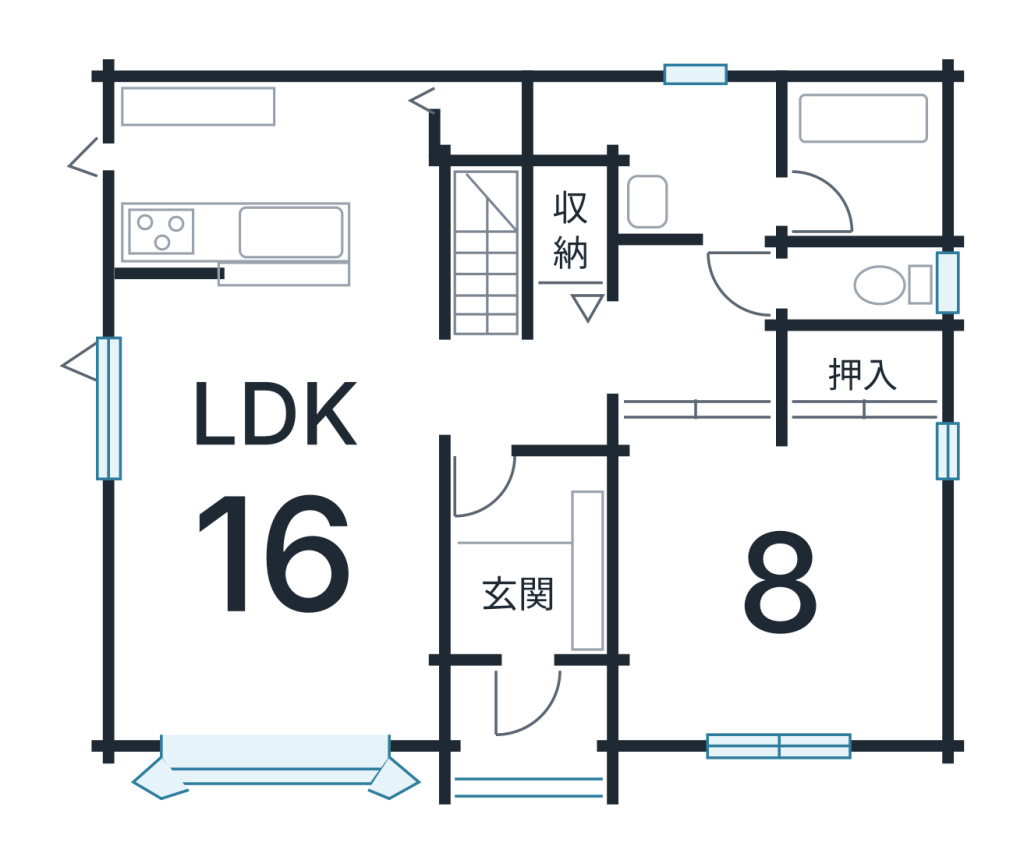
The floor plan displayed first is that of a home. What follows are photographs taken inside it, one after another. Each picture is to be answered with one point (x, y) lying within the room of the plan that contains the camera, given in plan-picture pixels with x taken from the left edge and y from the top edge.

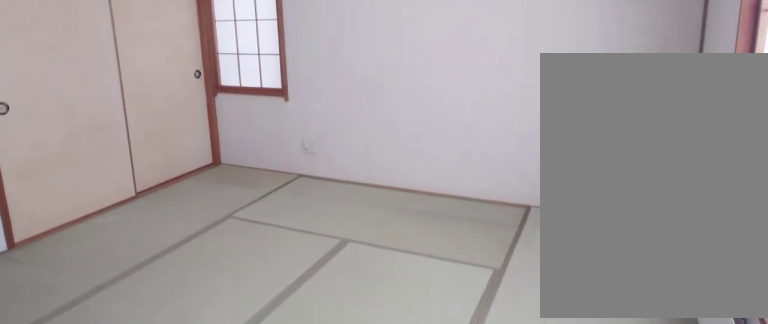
(778, 588)
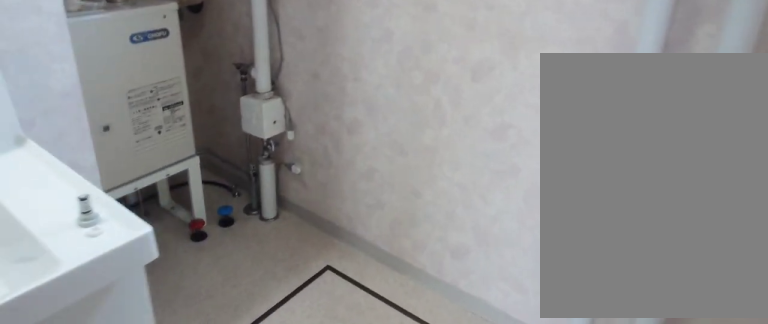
(684, 170)
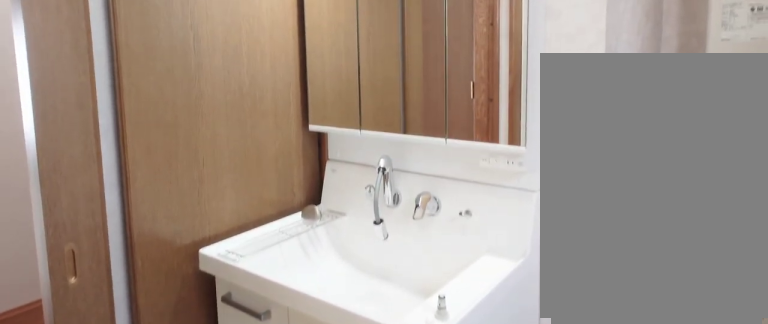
(684, 170)
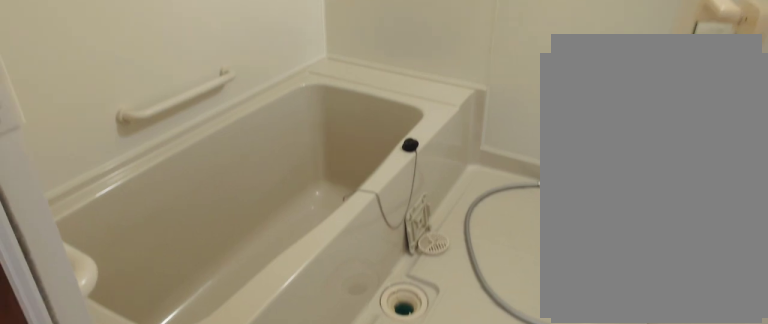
(862, 183)
